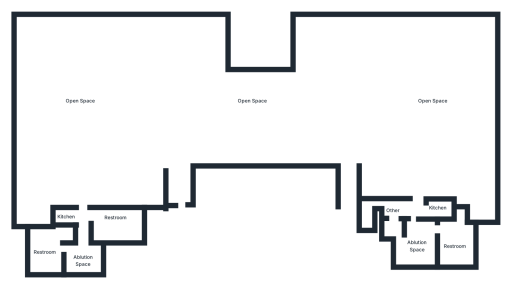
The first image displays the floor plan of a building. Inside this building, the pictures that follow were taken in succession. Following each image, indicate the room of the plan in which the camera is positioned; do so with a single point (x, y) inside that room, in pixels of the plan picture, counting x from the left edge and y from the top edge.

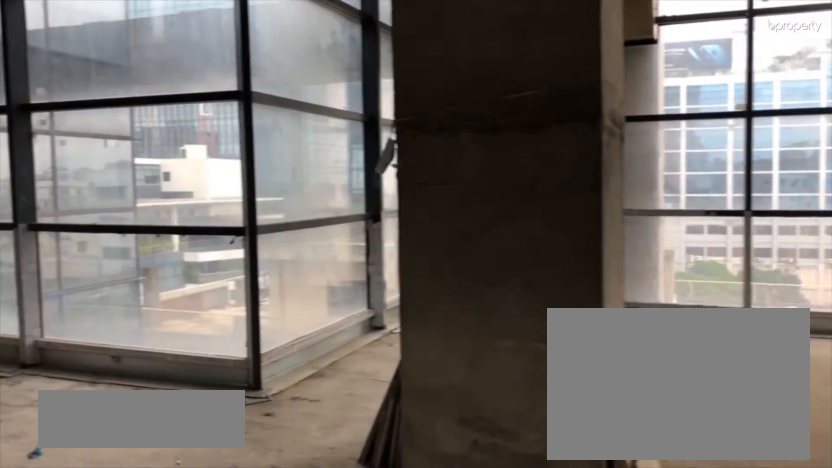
(347, 118)
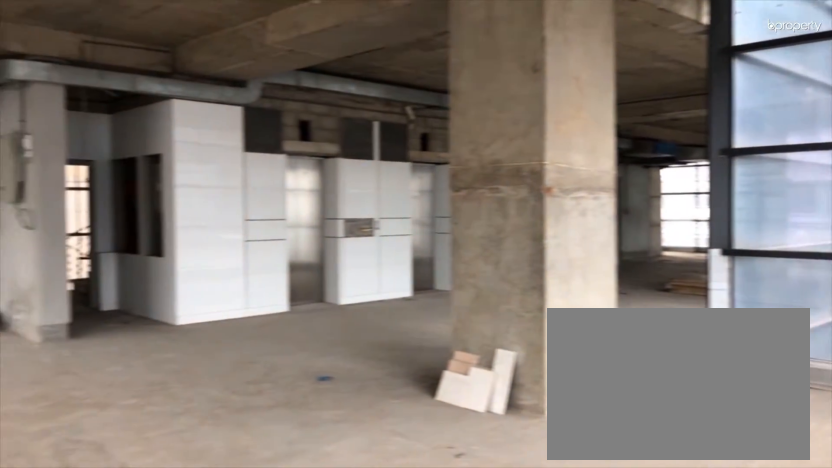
(347, 118)
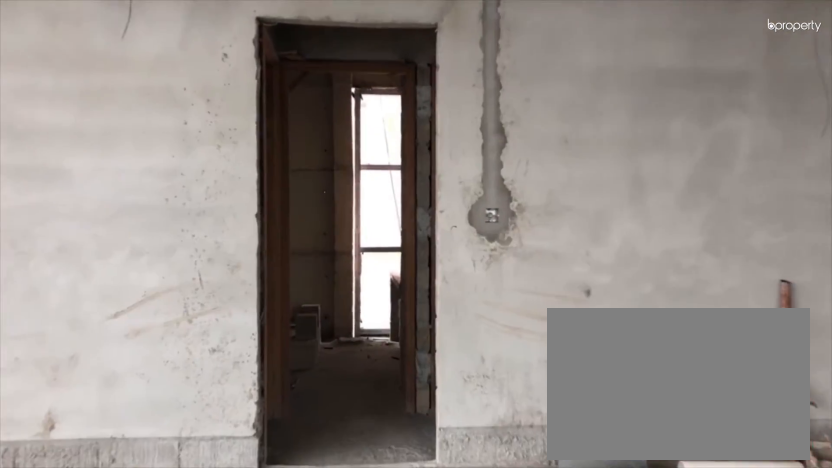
(413, 134)
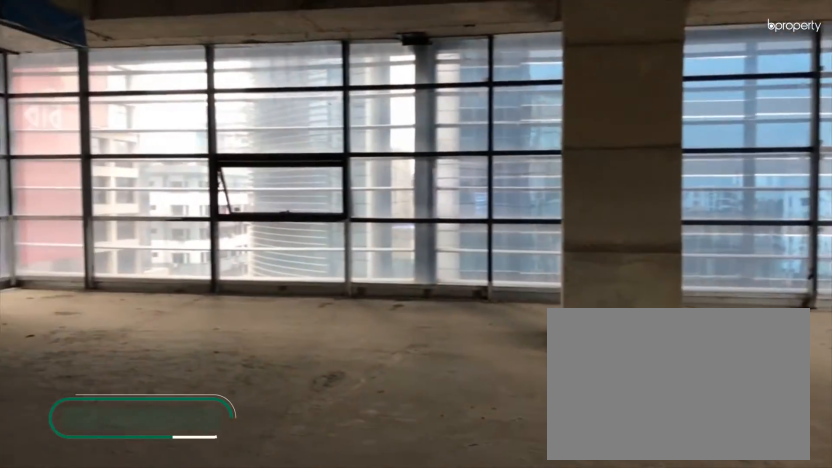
(91, 116)
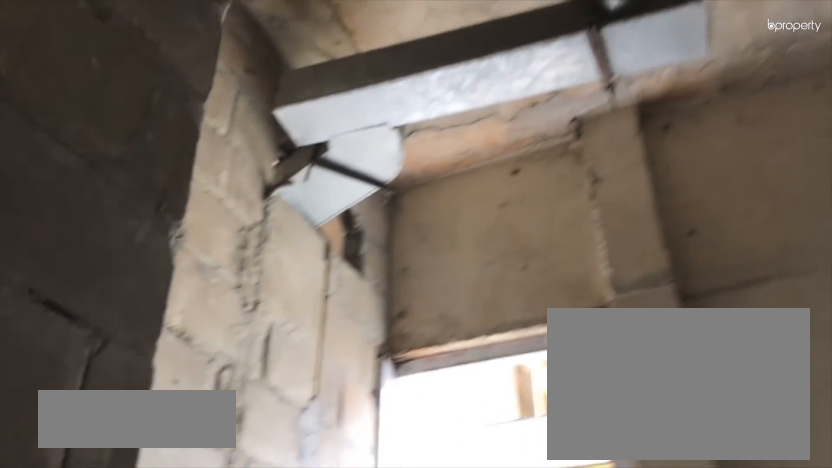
(68, 253)
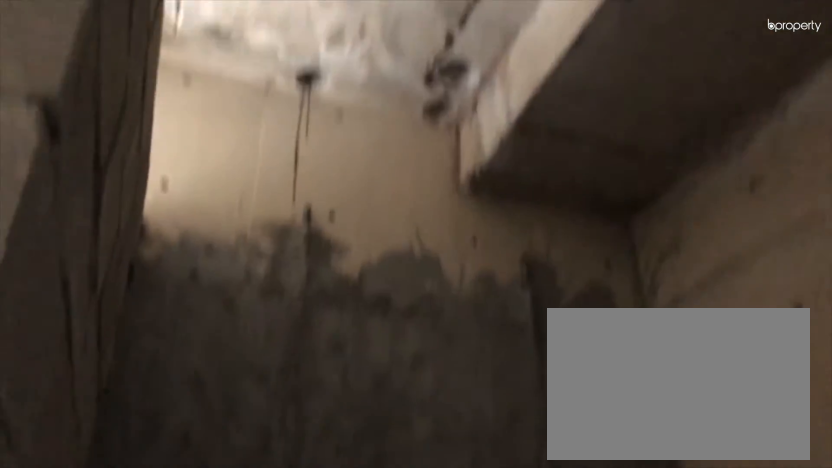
(68, 253)
